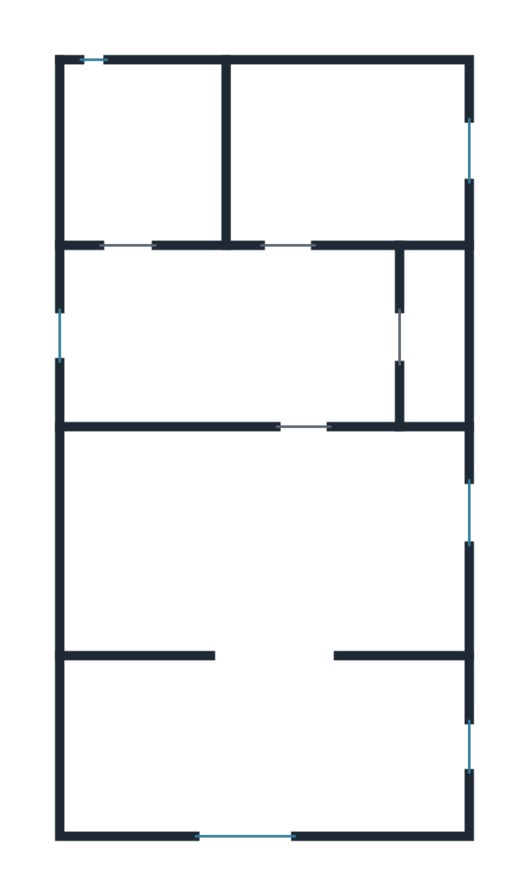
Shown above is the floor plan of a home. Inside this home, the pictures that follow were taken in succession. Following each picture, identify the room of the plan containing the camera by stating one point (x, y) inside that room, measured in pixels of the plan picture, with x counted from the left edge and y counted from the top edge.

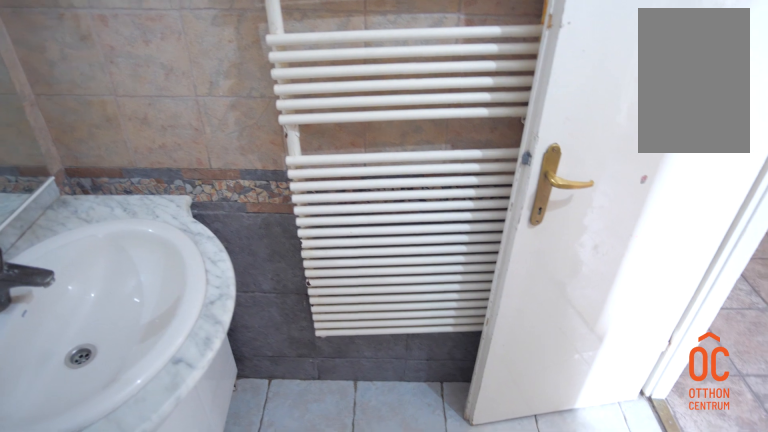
(142, 152)
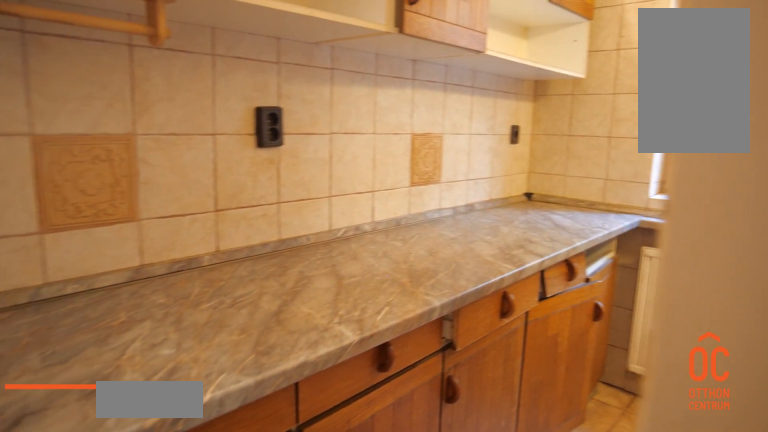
(351, 151)
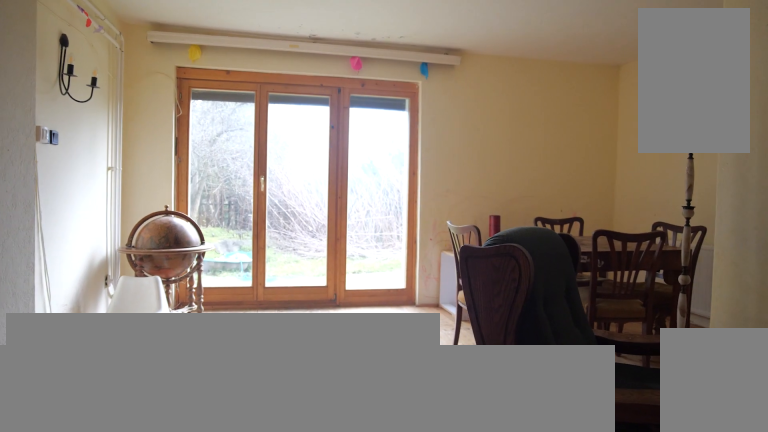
(262, 612)
